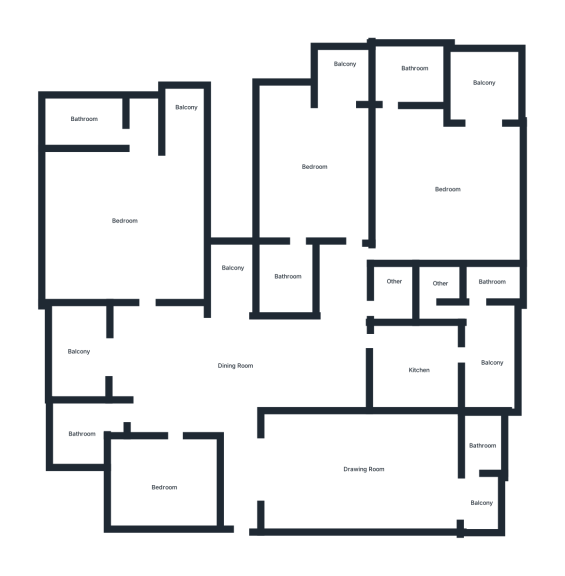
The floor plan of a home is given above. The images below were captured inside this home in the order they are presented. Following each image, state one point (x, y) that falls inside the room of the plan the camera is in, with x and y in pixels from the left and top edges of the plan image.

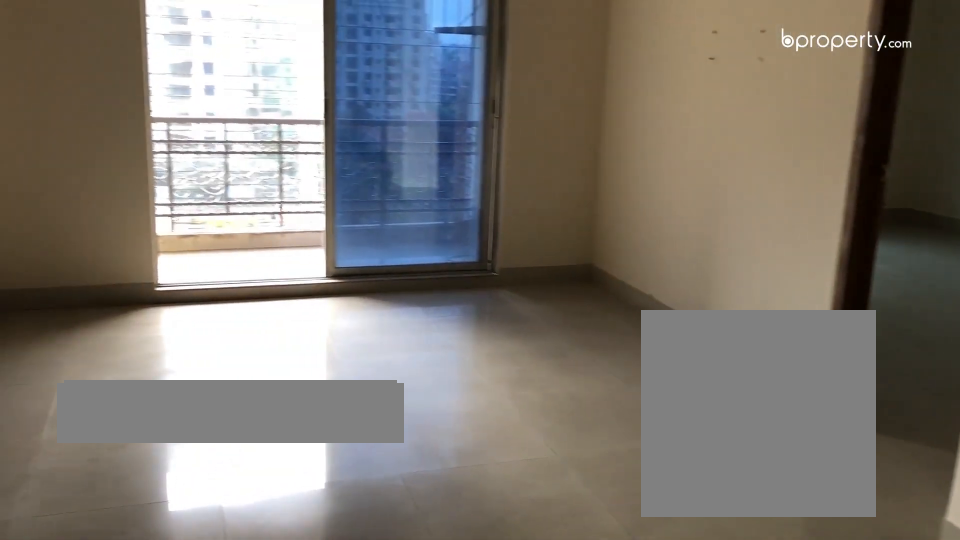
(241, 362)
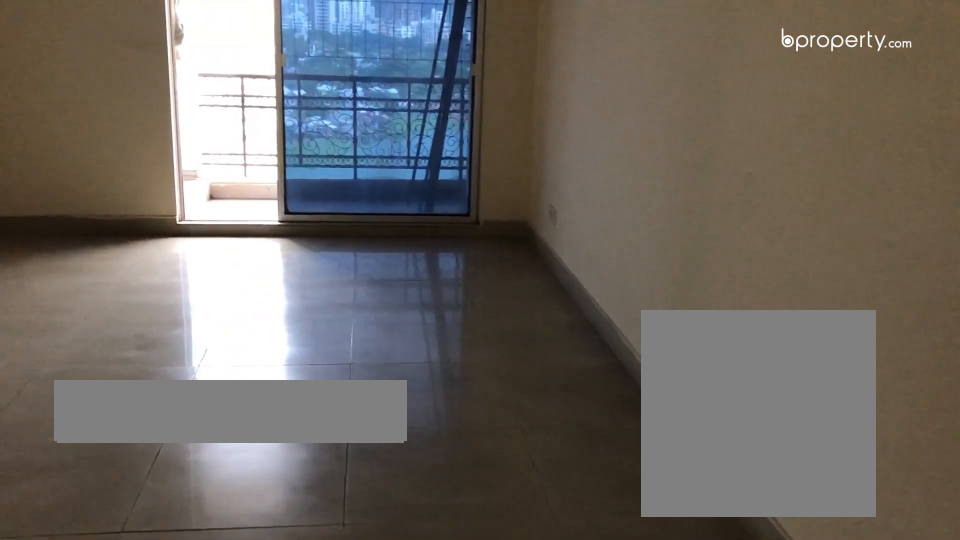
(361, 464)
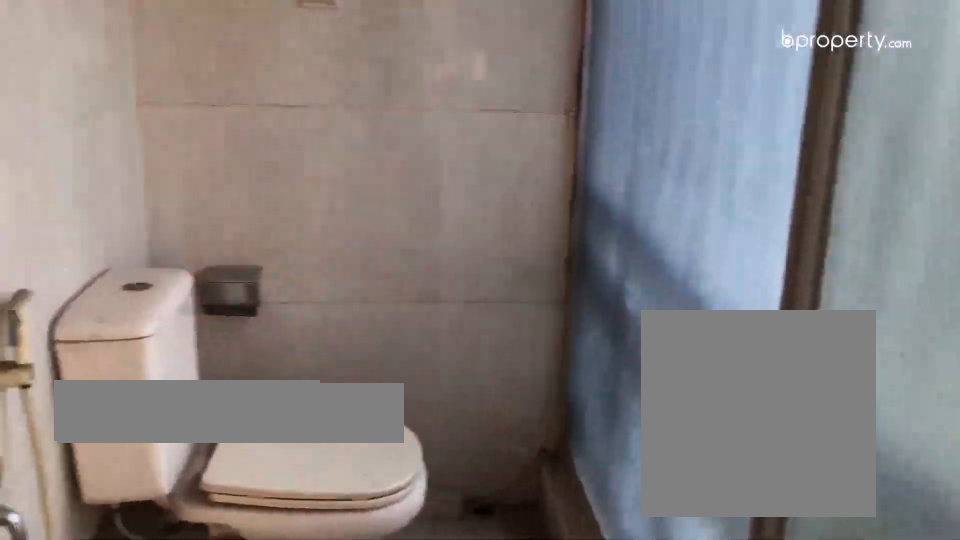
(483, 447)
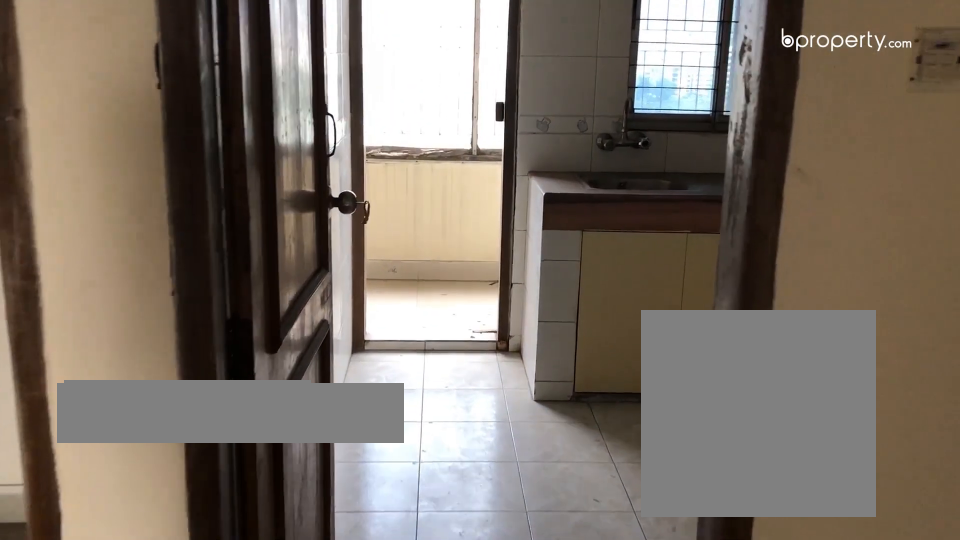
(420, 371)
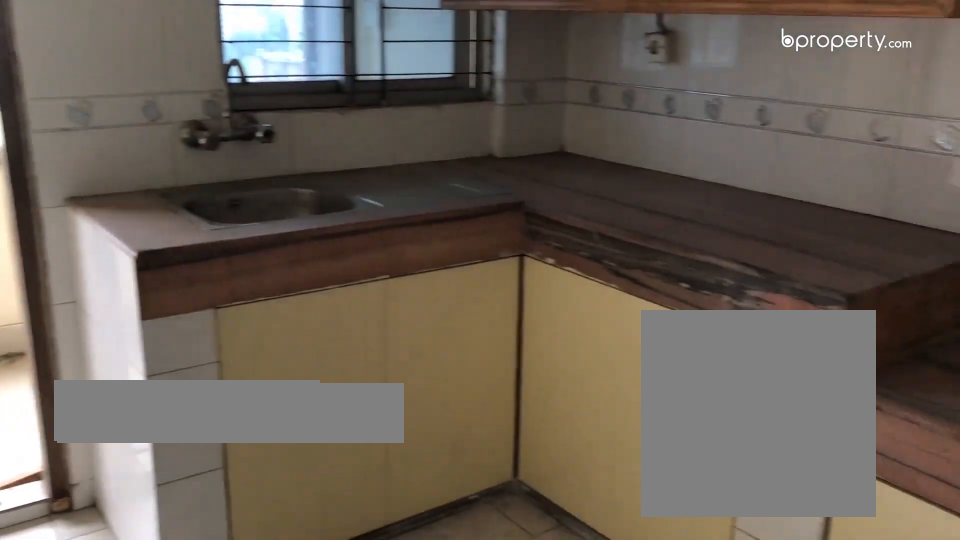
(420, 372)
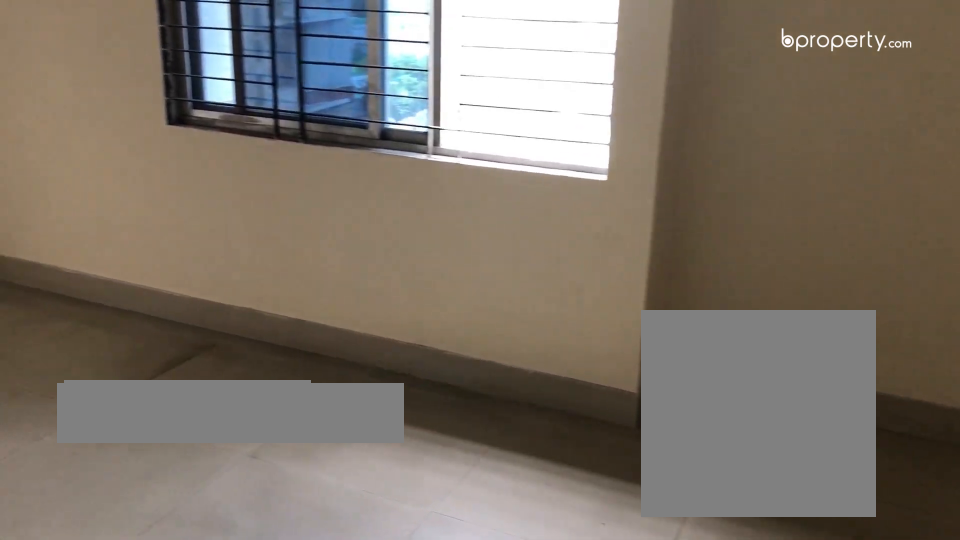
(445, 191)
